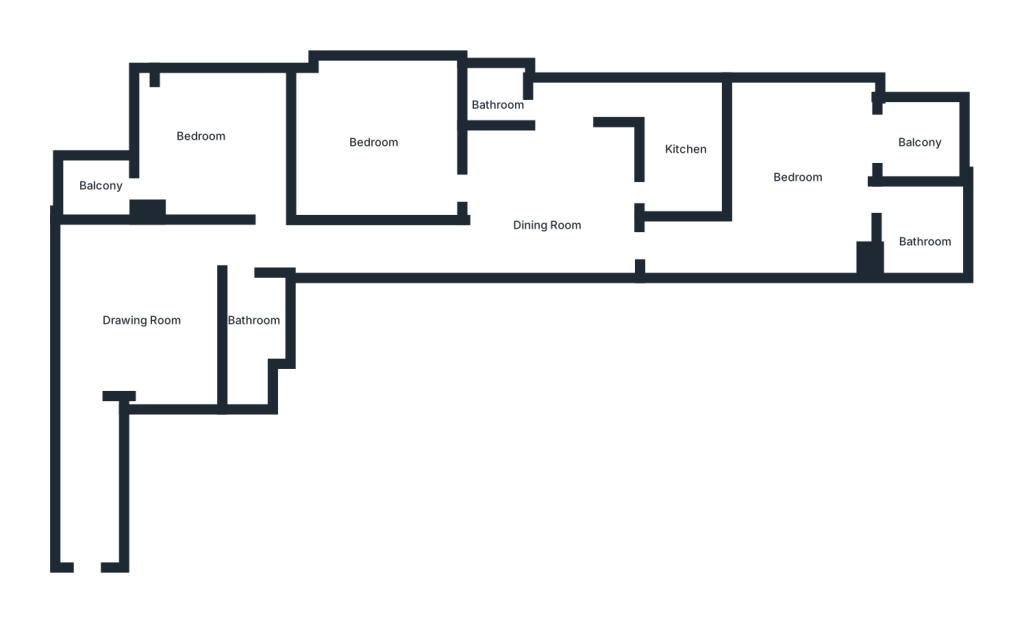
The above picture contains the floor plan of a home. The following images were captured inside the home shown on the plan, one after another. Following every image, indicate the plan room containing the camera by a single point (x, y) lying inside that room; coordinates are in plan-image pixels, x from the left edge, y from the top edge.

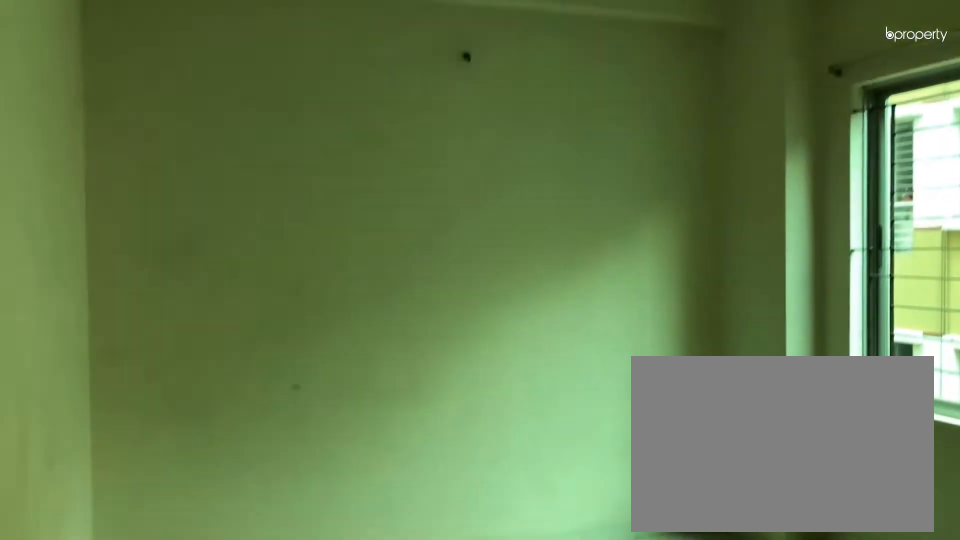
(380, 144)
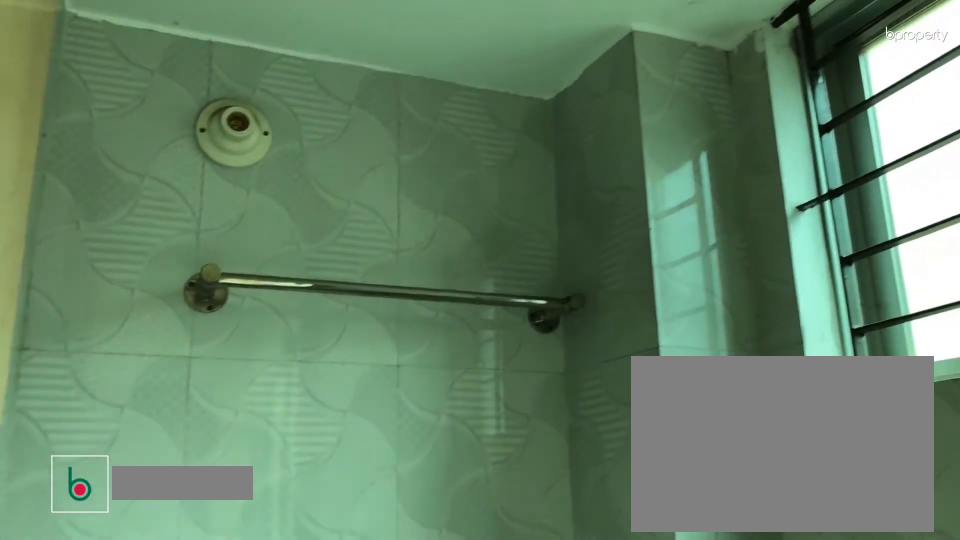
(499, 98)
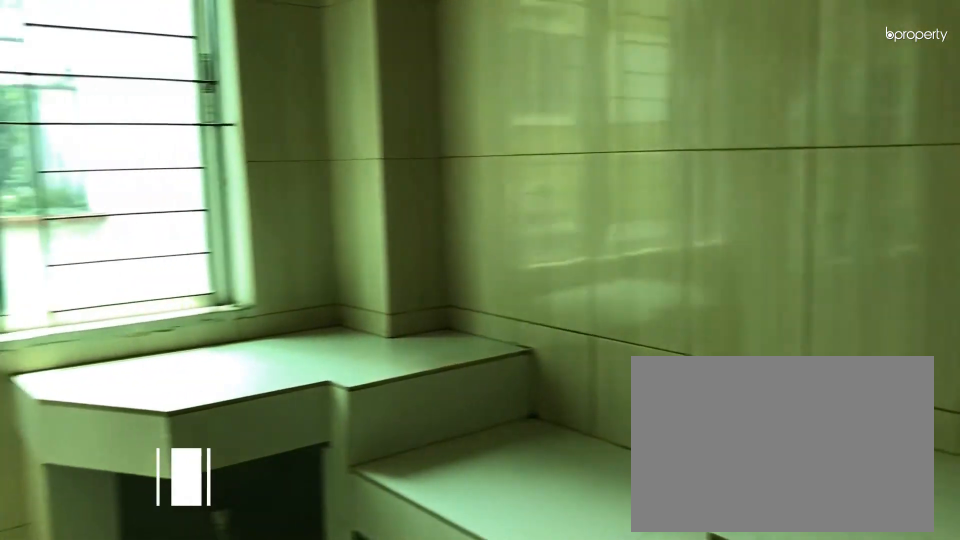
(684, 148)
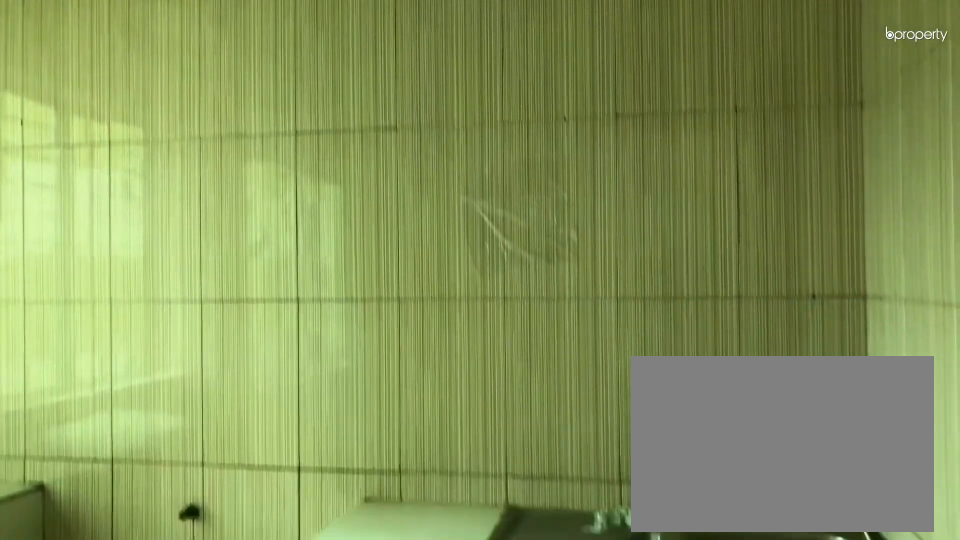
(684, 148)
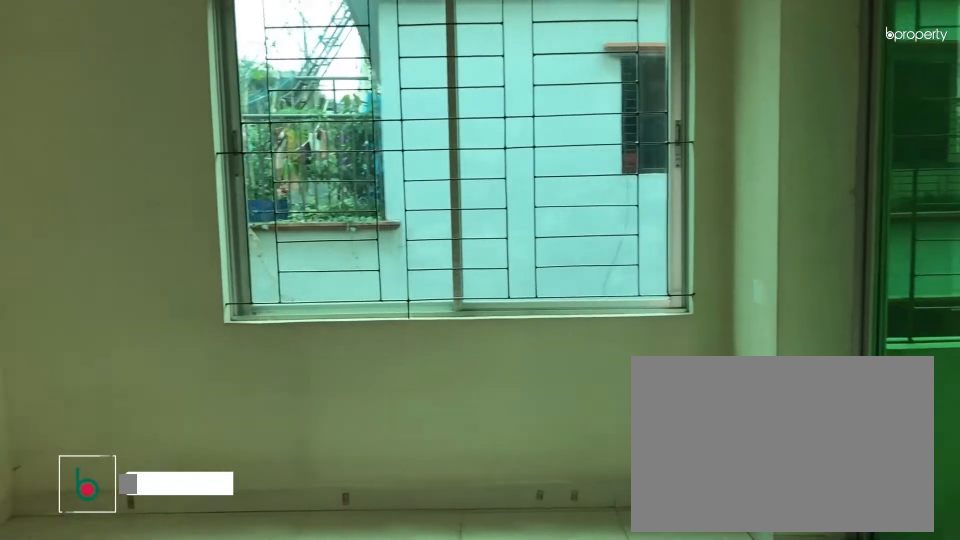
(815, 176)
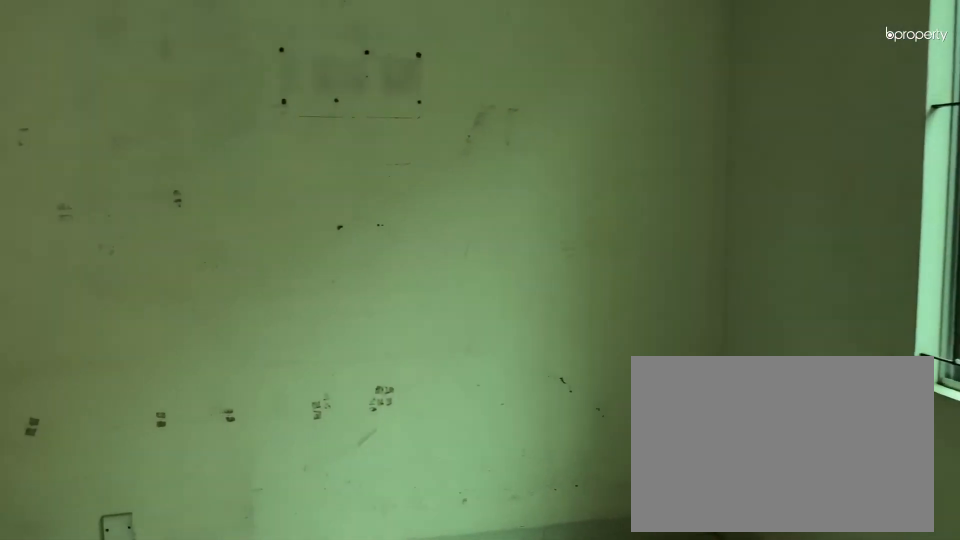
(815, 176)
